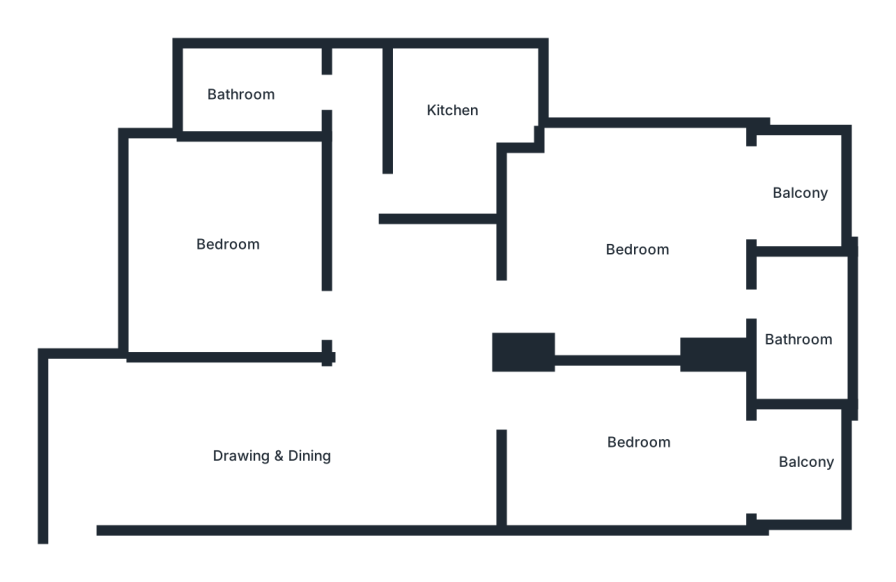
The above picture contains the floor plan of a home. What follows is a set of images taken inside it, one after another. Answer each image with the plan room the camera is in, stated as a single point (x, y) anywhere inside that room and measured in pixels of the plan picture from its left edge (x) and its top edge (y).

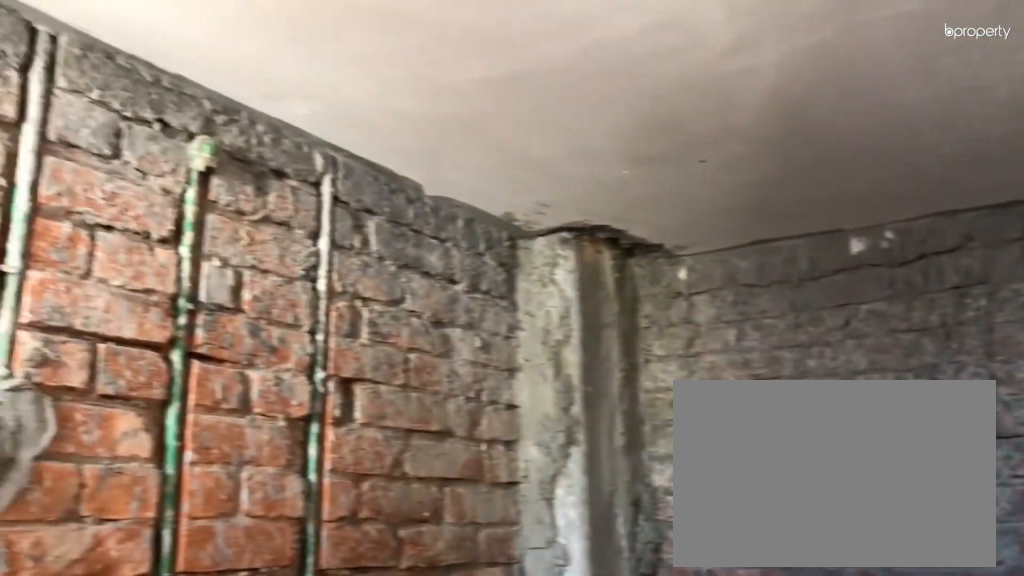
(802, 336)
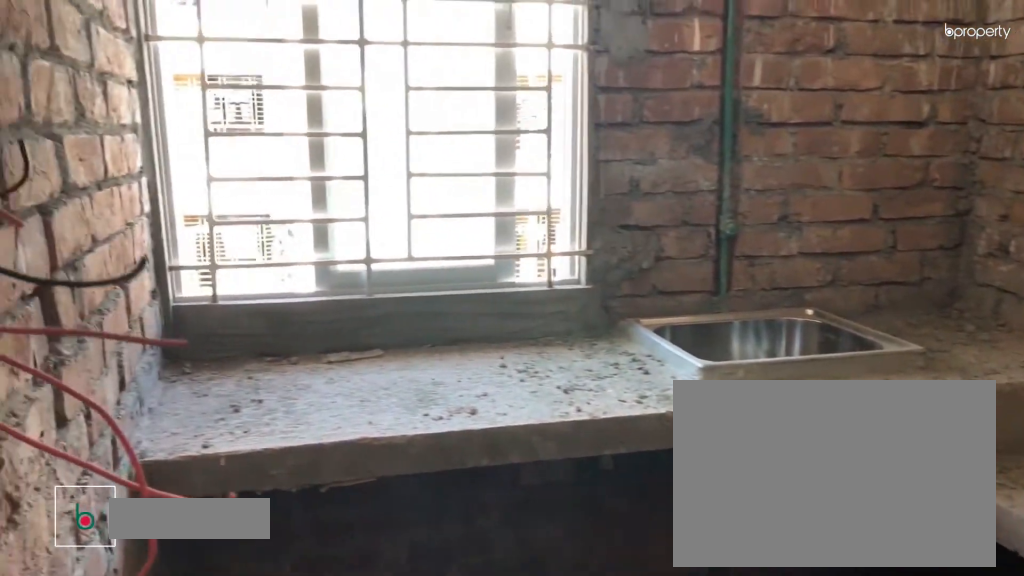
(447, 117)
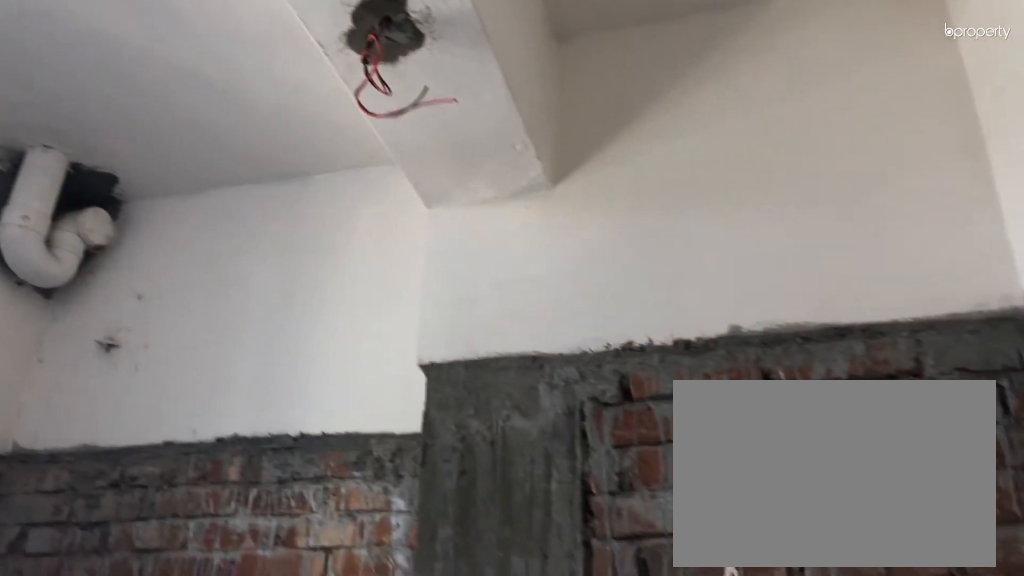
(447, 117)
